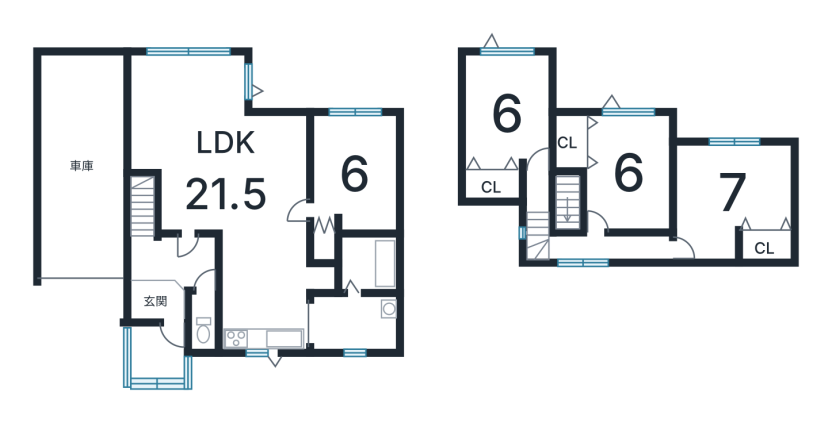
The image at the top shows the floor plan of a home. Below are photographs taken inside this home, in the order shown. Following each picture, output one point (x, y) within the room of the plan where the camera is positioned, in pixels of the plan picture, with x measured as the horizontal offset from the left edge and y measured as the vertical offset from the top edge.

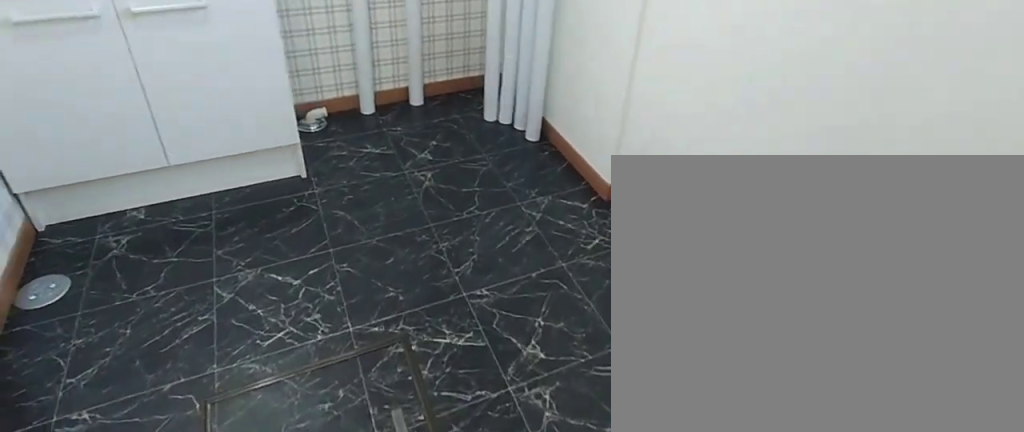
(355, 322)
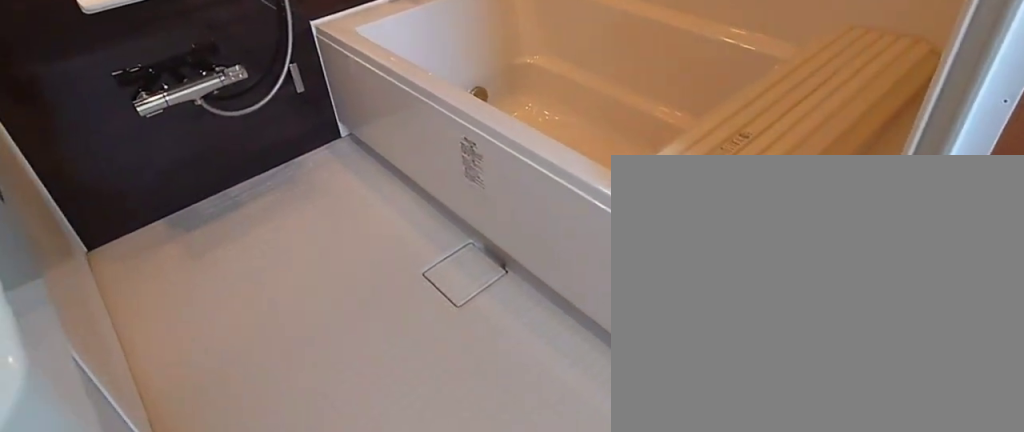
(355, 322)
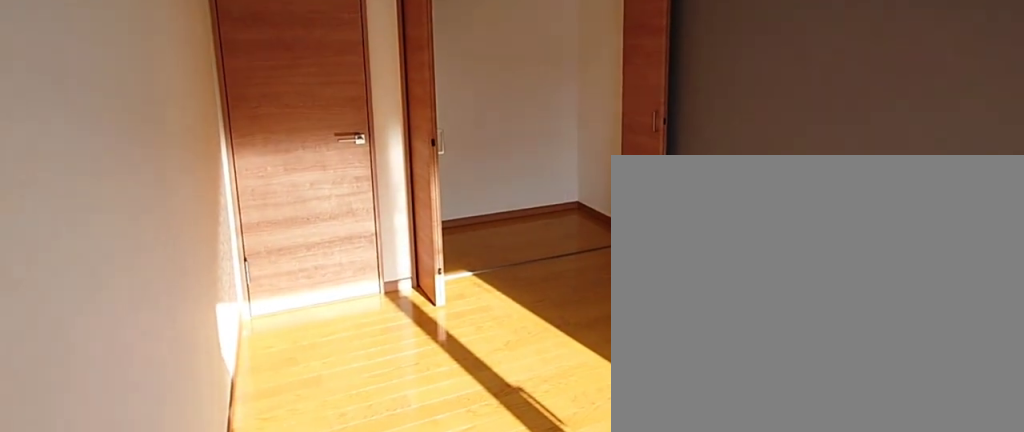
(513, 113)
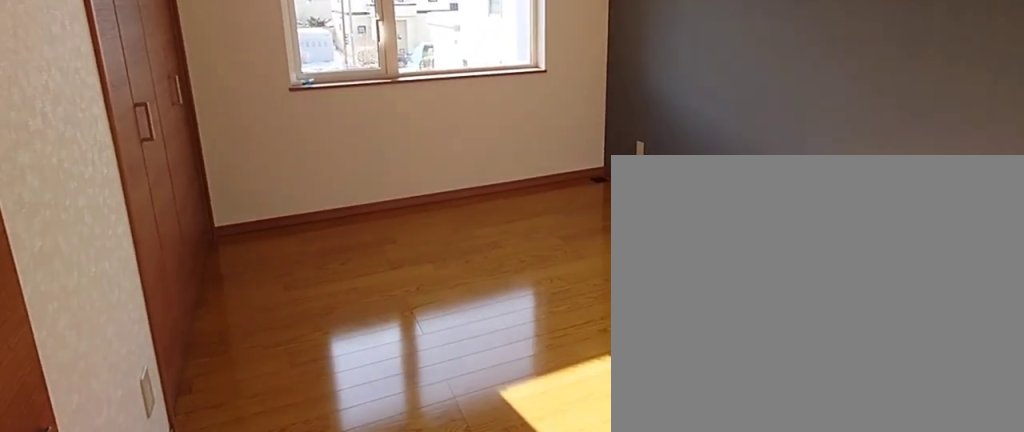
(631, 169)
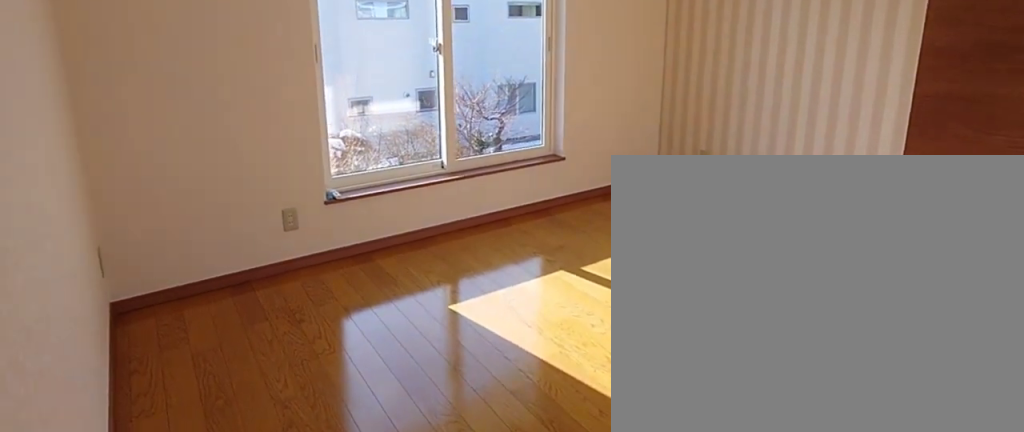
(733, 190)
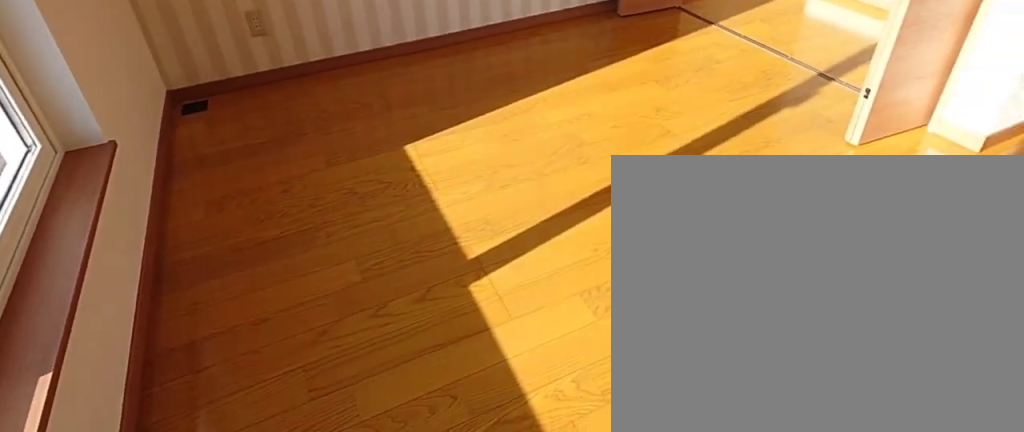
(733, 190)
